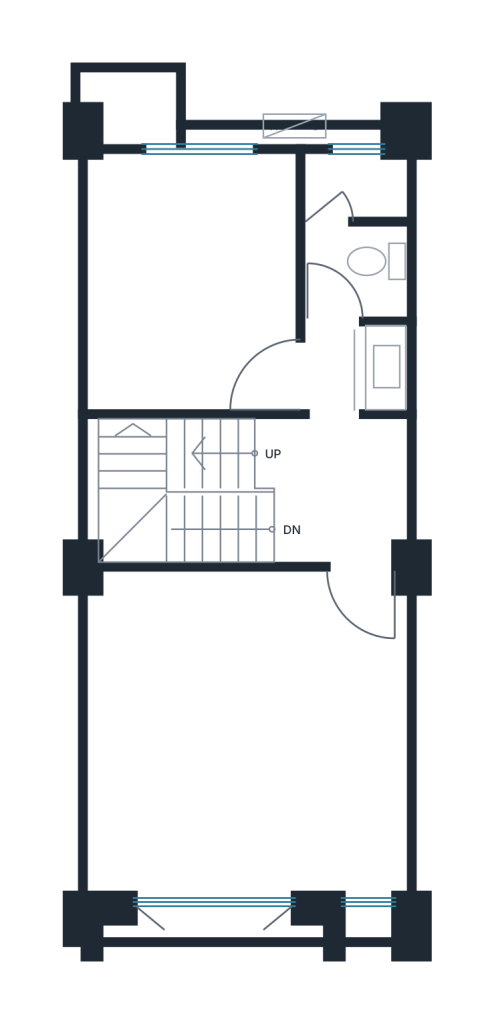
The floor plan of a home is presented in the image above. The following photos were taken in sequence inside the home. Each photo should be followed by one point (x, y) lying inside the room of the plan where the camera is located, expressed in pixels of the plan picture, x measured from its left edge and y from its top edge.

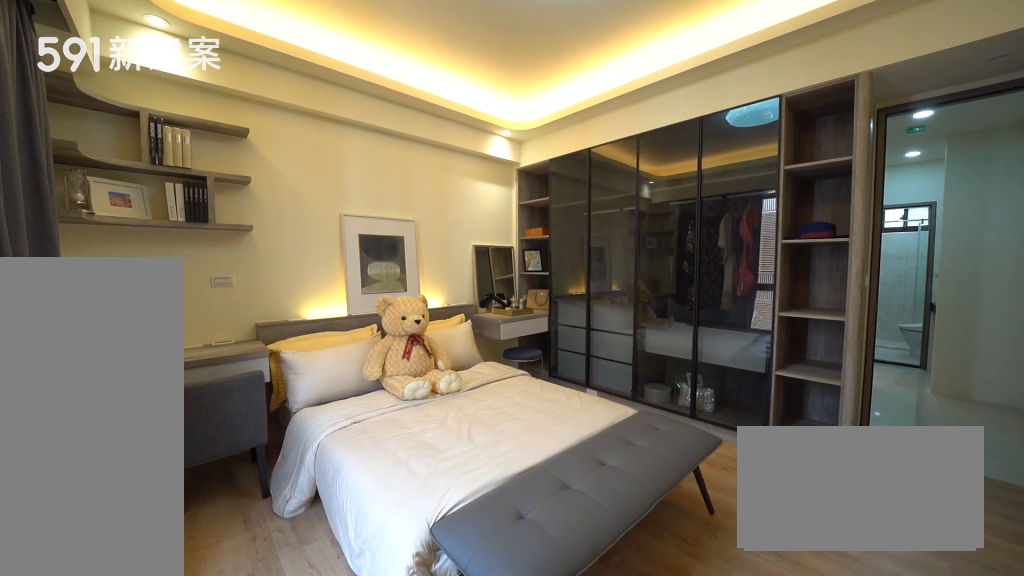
(248, 730)
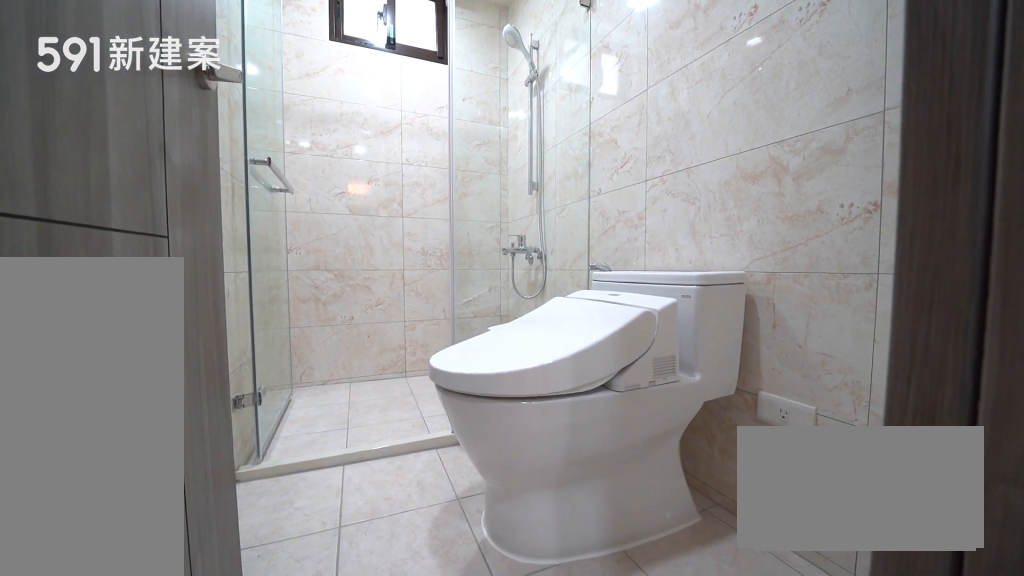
(354, 281)
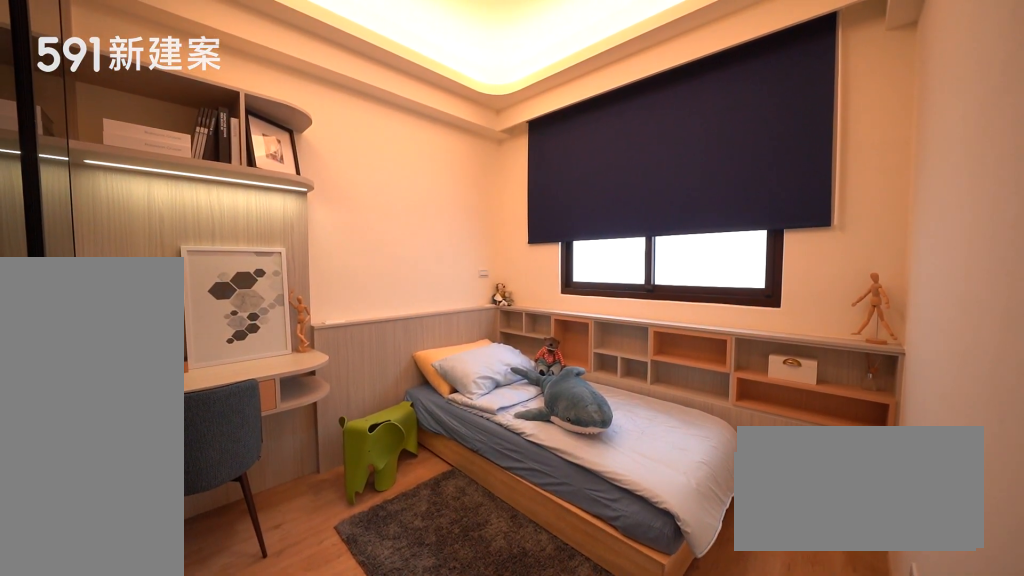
(191, 278)
